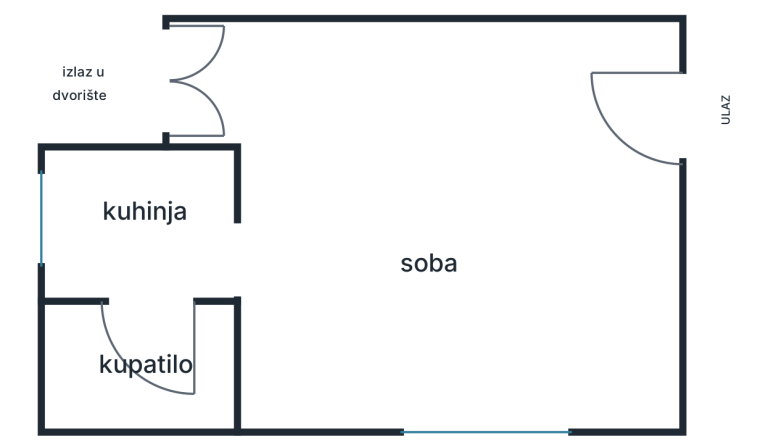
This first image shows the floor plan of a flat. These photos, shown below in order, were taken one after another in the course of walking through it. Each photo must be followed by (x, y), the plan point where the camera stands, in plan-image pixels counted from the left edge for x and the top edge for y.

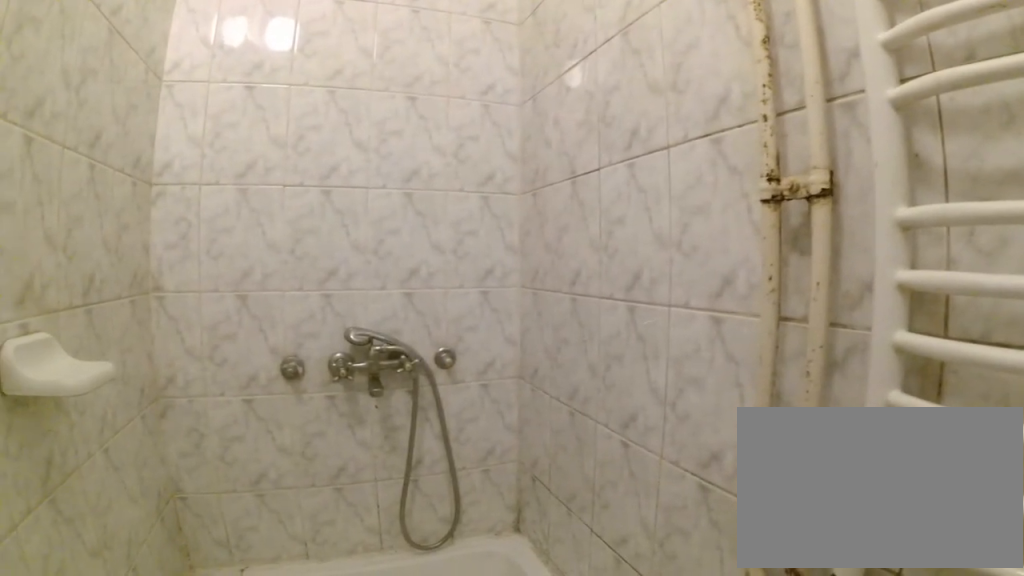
(98, 367)
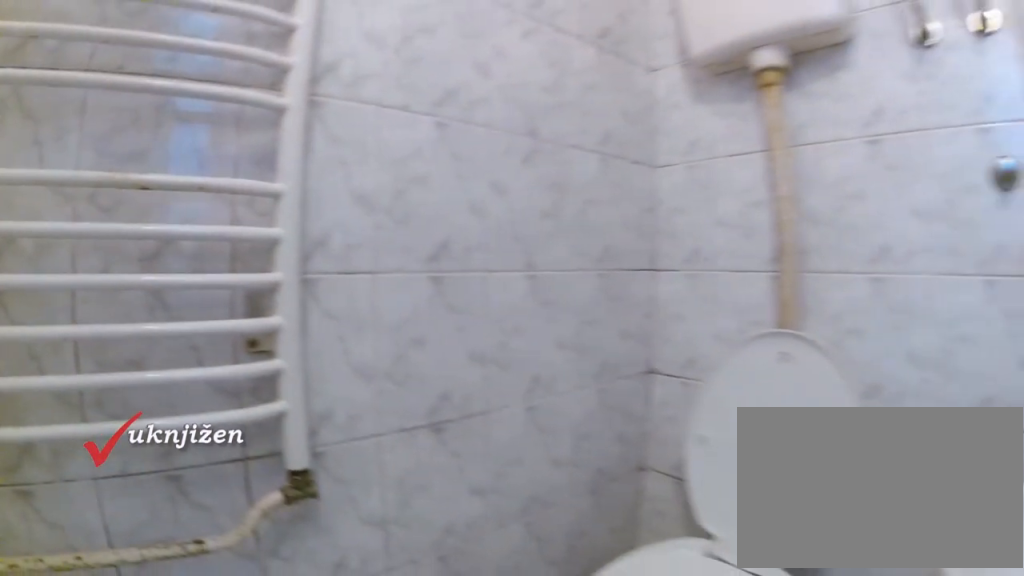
(128, 350)
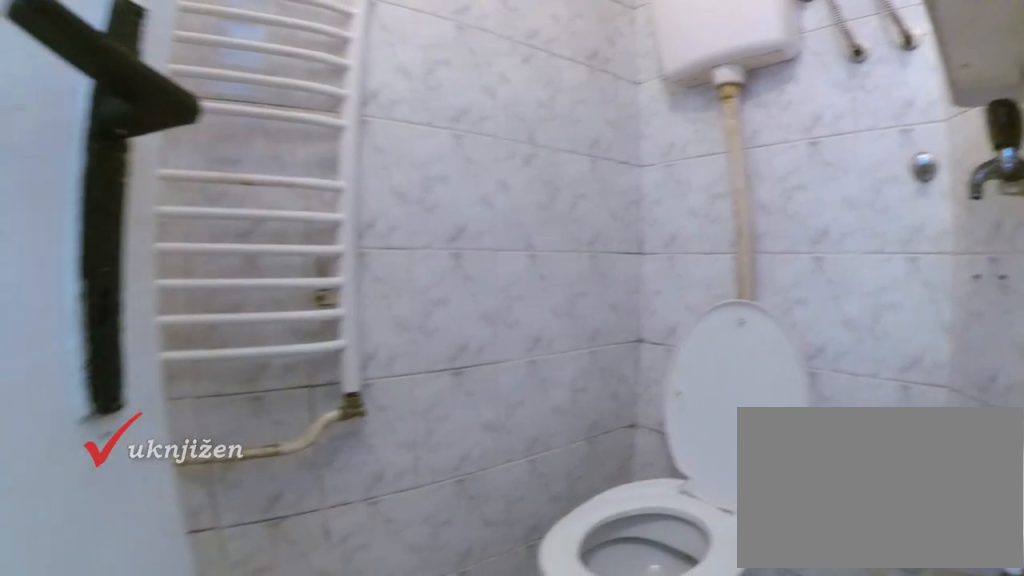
(150, 330)
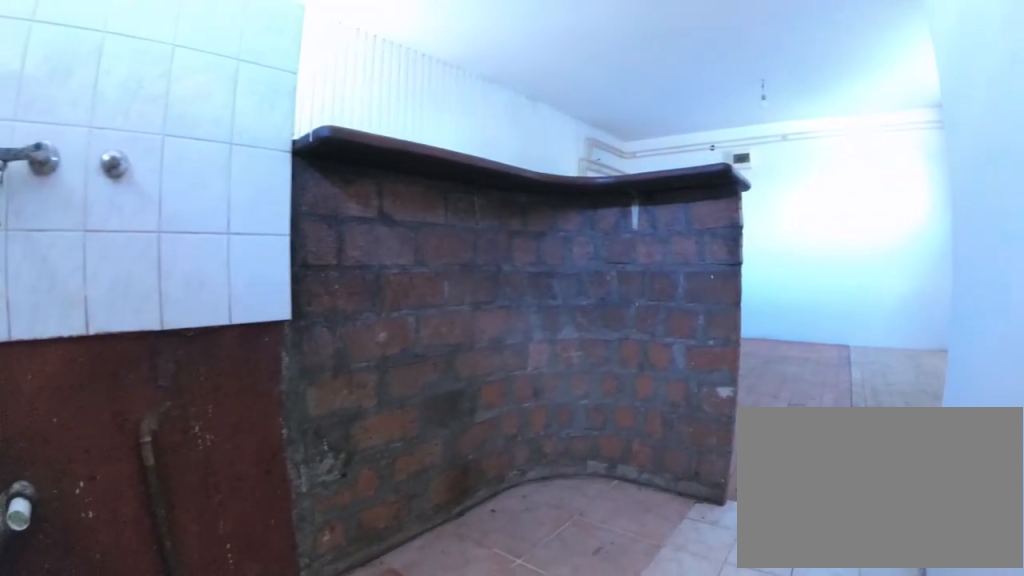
(124, 257)
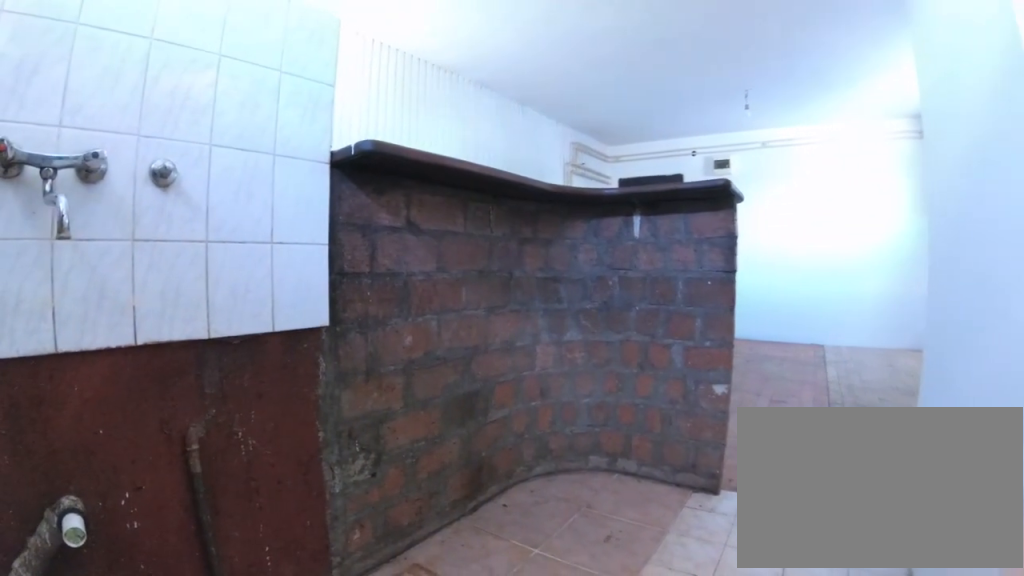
(113, 251)
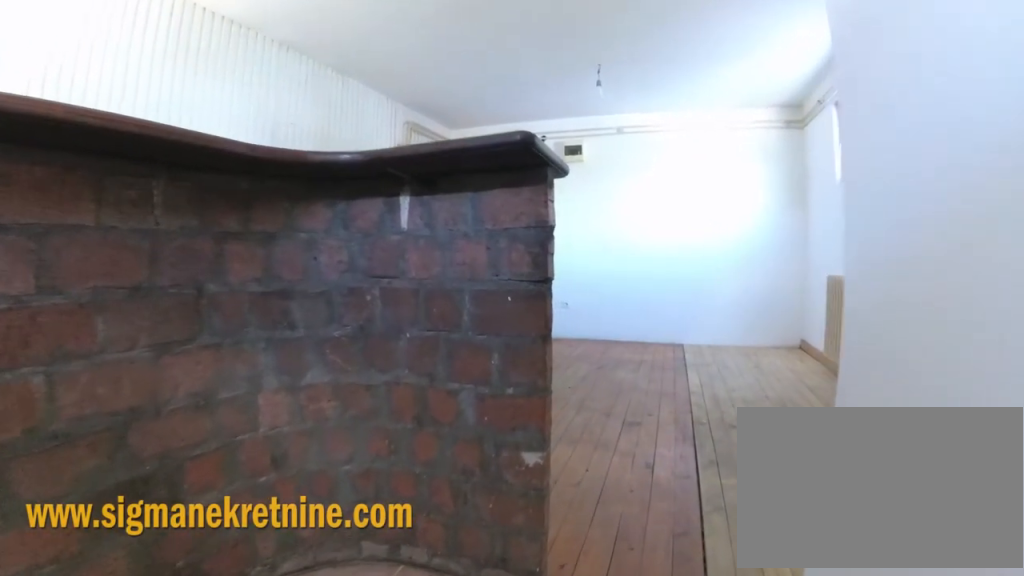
(166, 246)
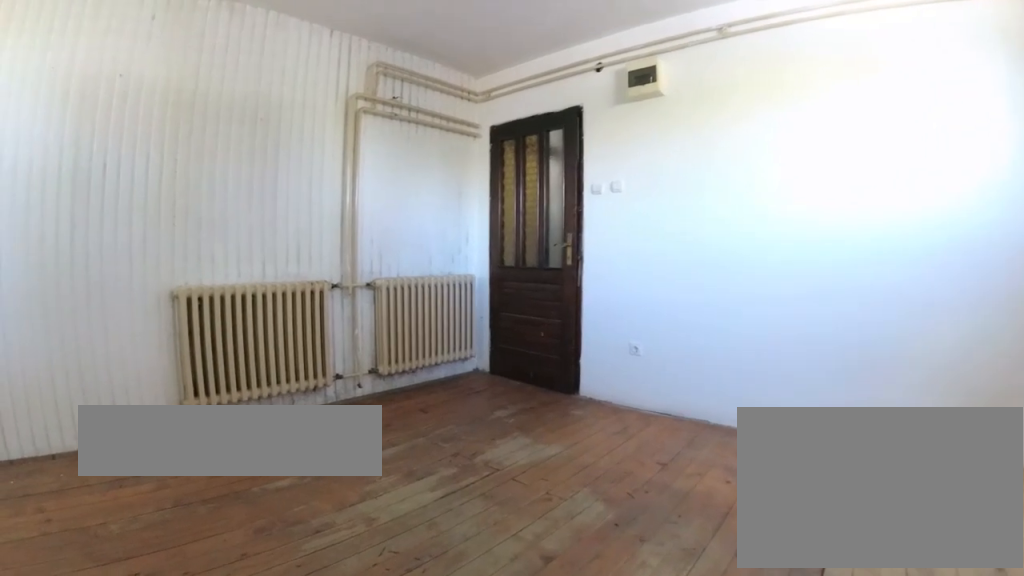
(408, 242)
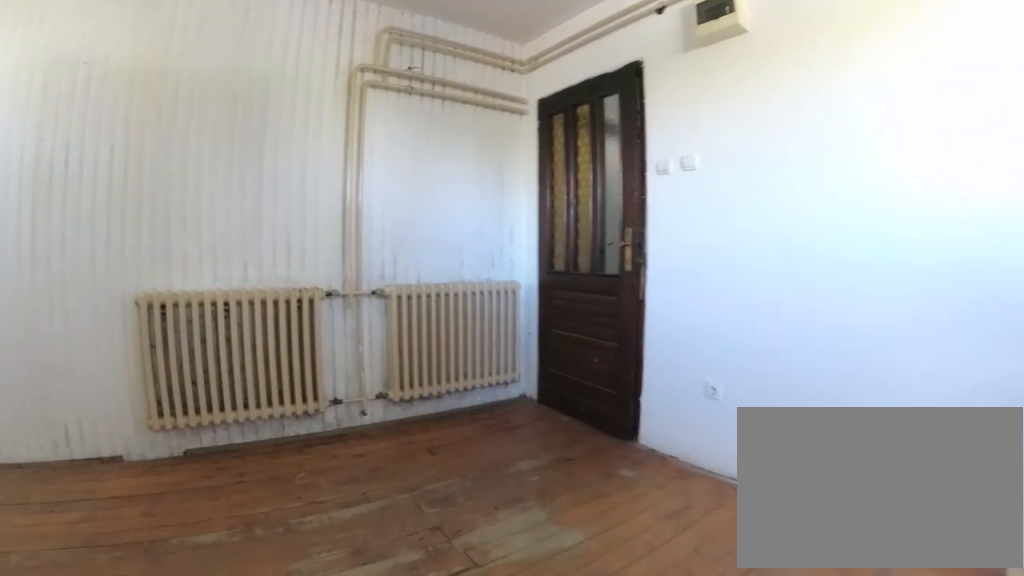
(464, 223)
